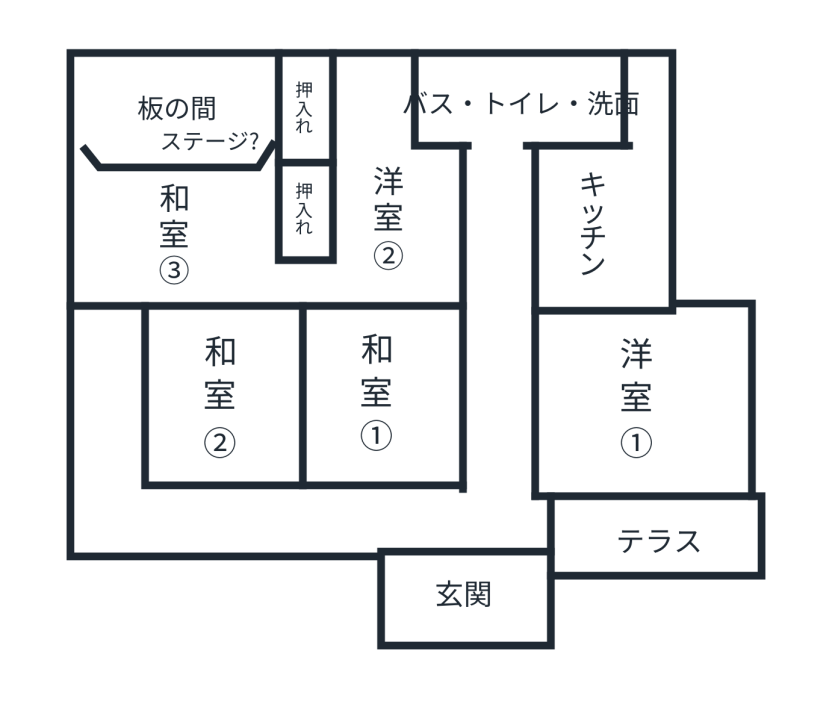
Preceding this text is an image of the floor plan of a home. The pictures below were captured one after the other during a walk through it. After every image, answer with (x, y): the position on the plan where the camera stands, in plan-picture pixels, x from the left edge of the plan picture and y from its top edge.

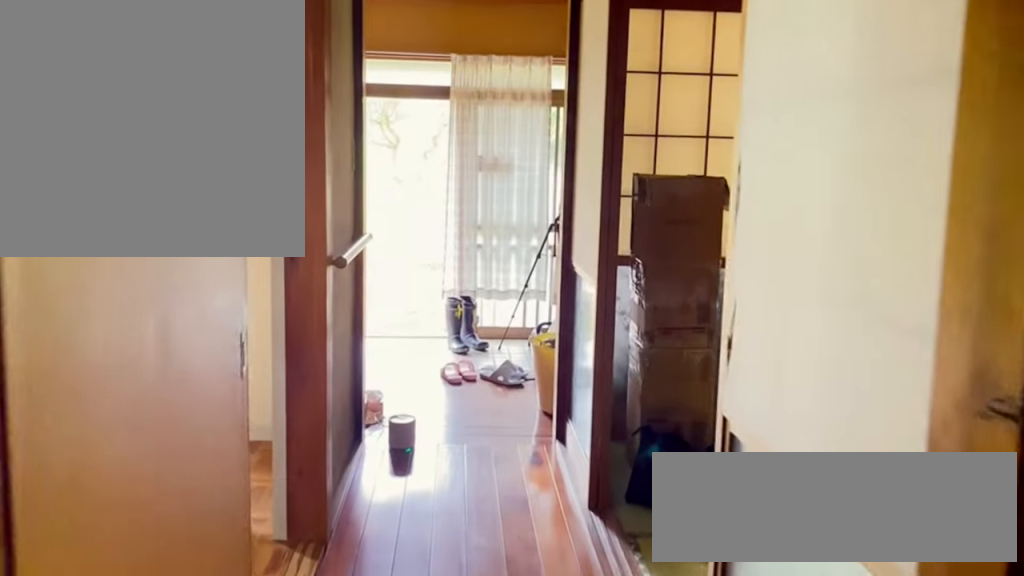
(517, 319)
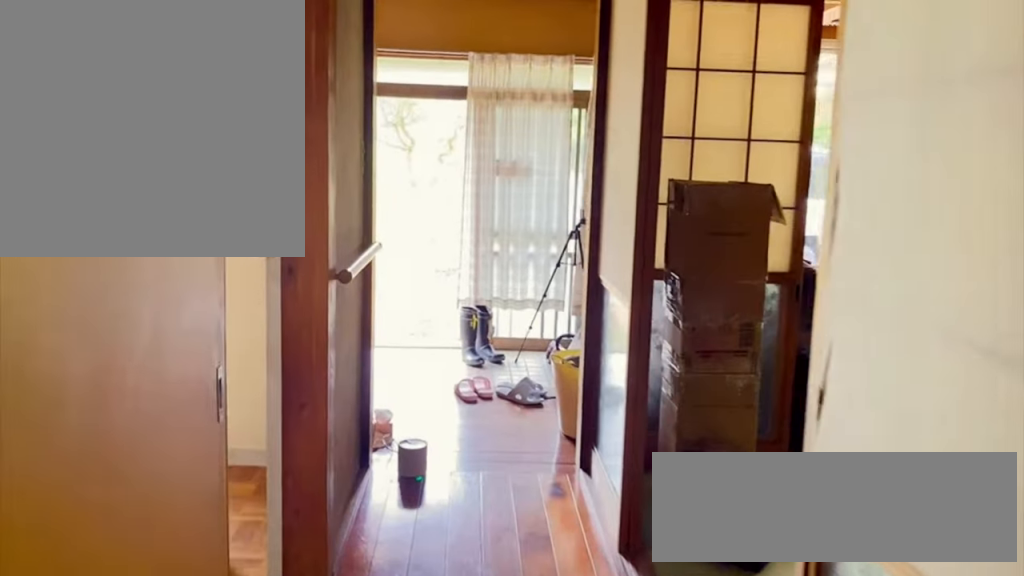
(517, 354)
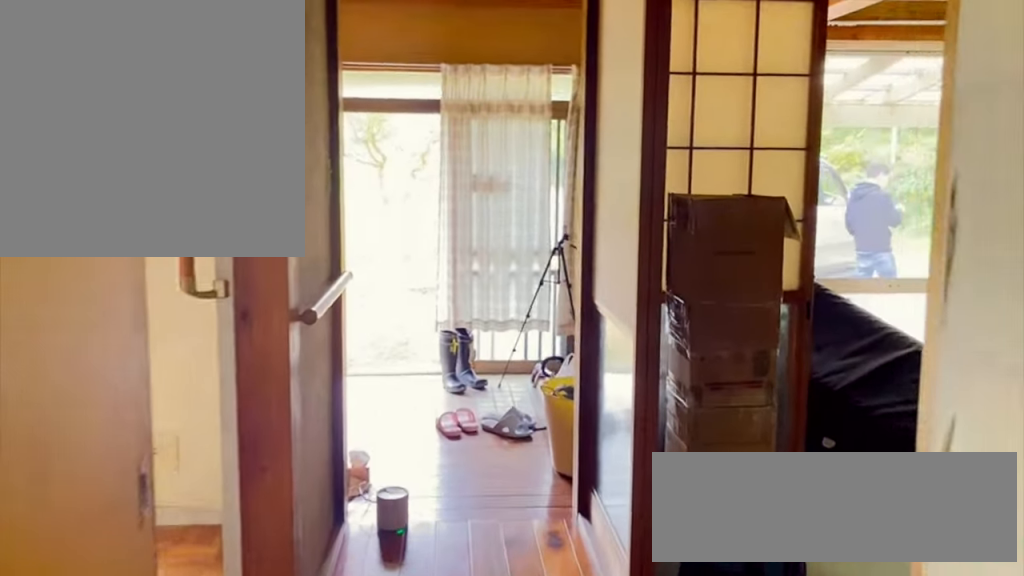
(520, 383)
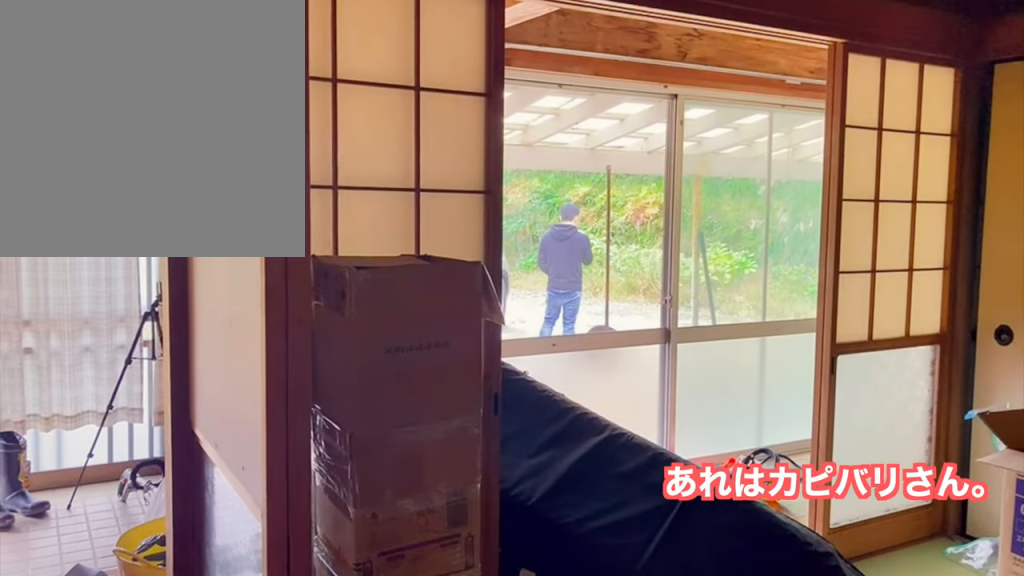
(512, 458)
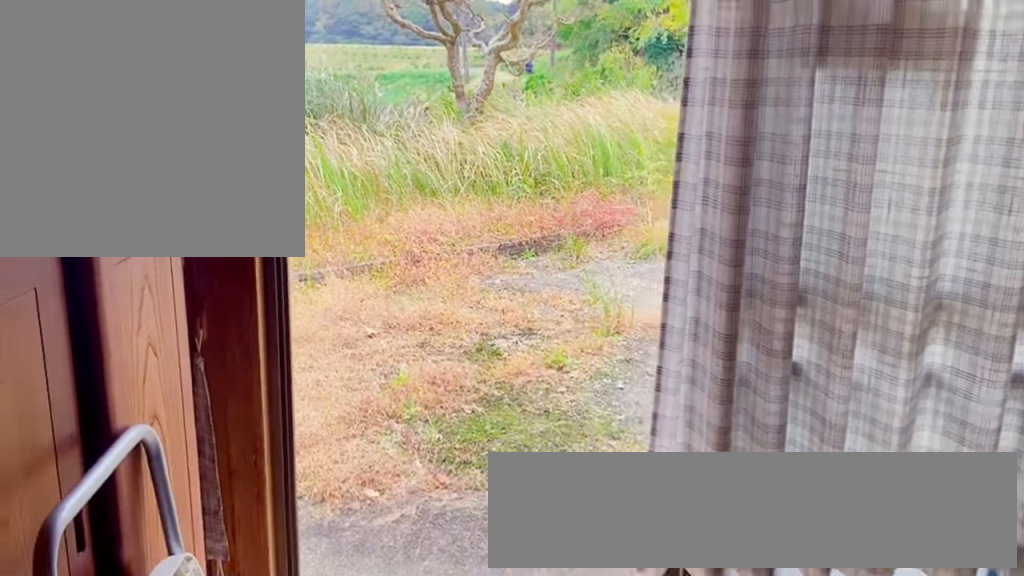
(477, 651)
